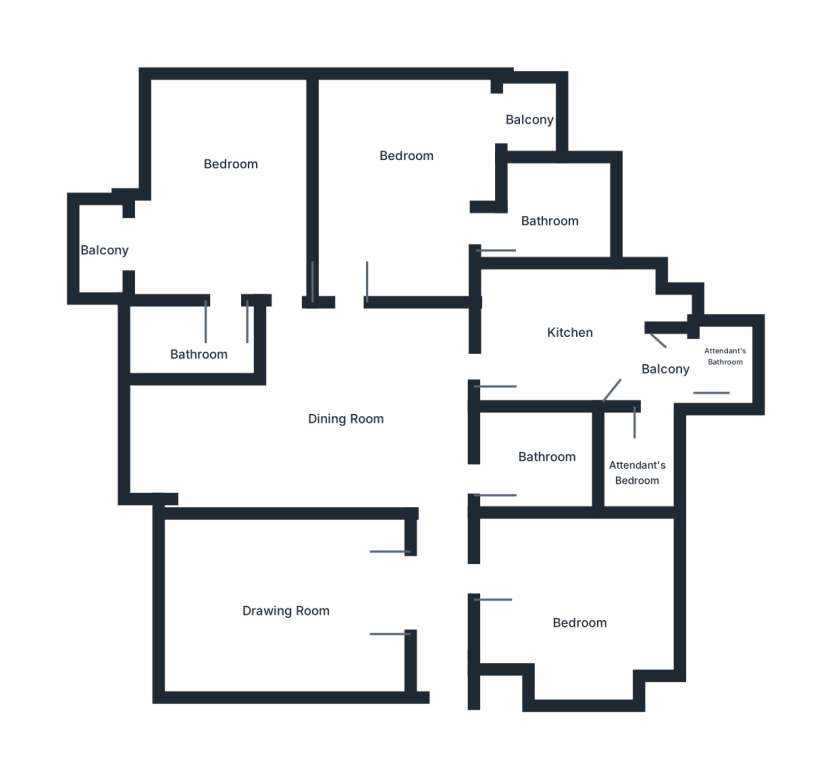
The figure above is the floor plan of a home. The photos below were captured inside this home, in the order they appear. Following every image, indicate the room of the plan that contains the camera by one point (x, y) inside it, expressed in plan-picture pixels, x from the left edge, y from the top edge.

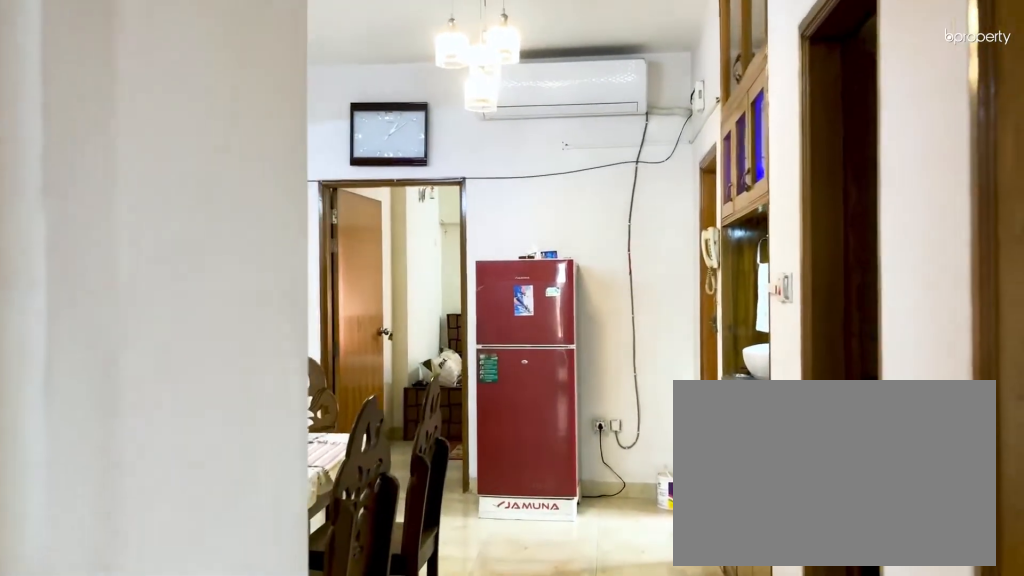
(344, 425)
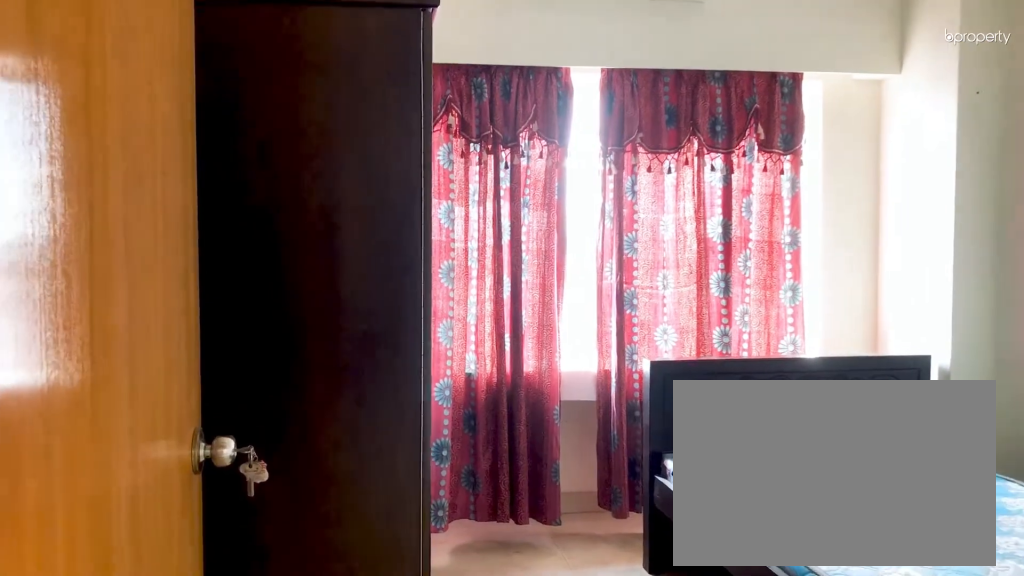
(516, 592)
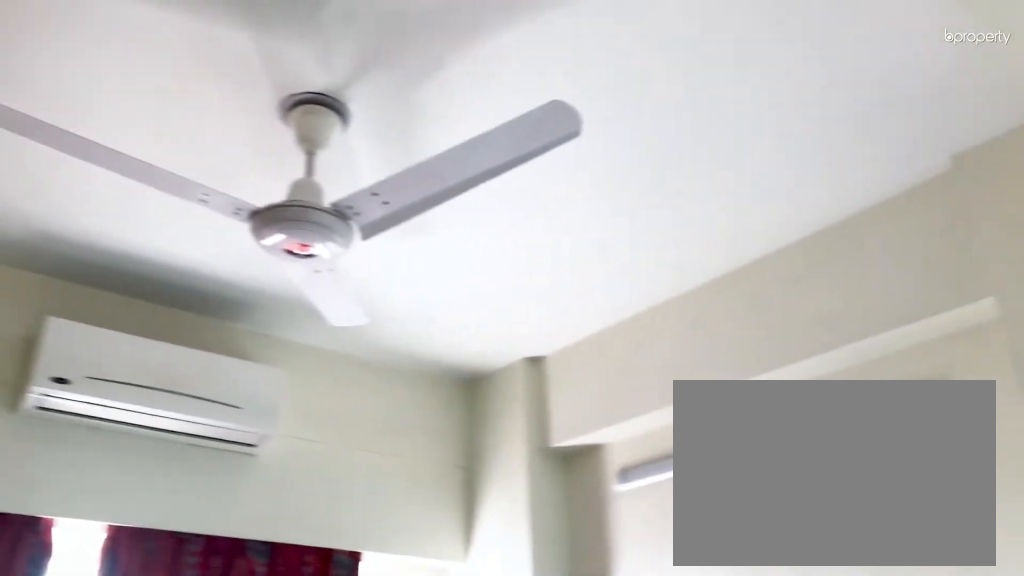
(597, 602)
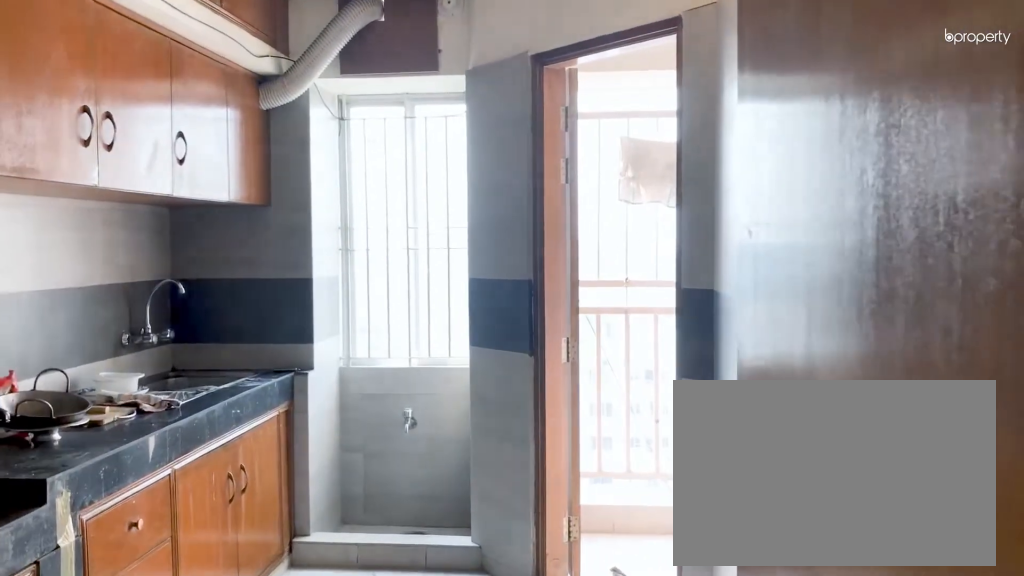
(525, 358)
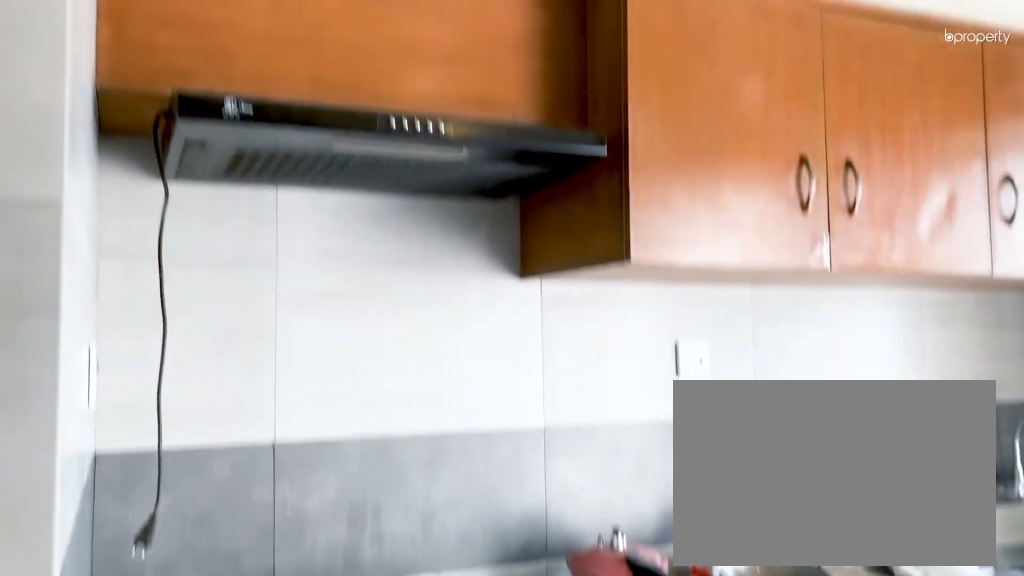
(558, 331)
